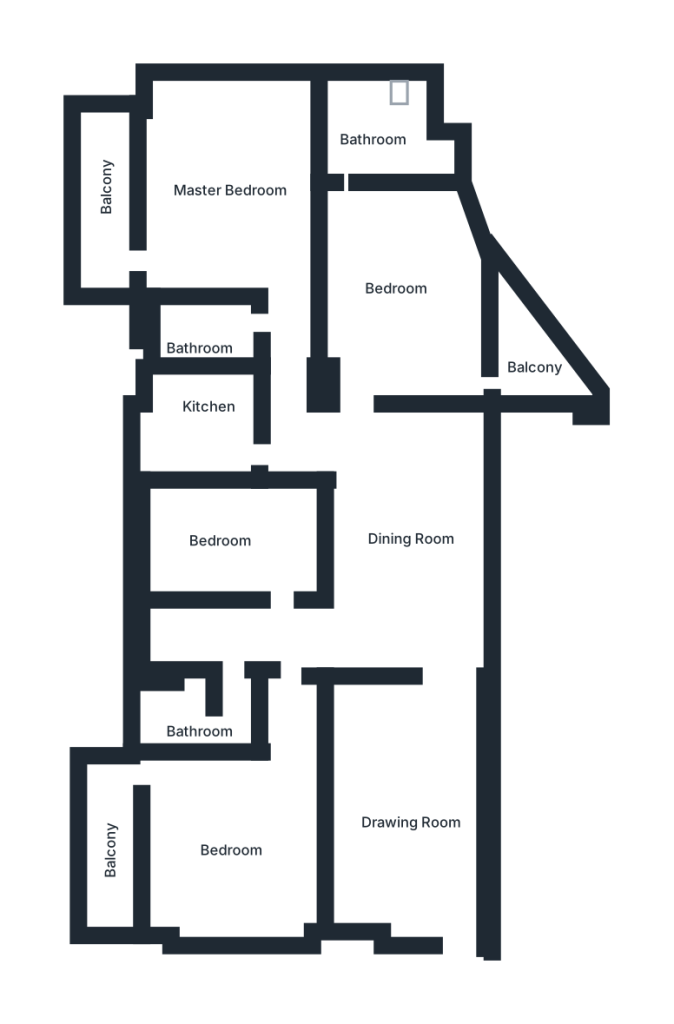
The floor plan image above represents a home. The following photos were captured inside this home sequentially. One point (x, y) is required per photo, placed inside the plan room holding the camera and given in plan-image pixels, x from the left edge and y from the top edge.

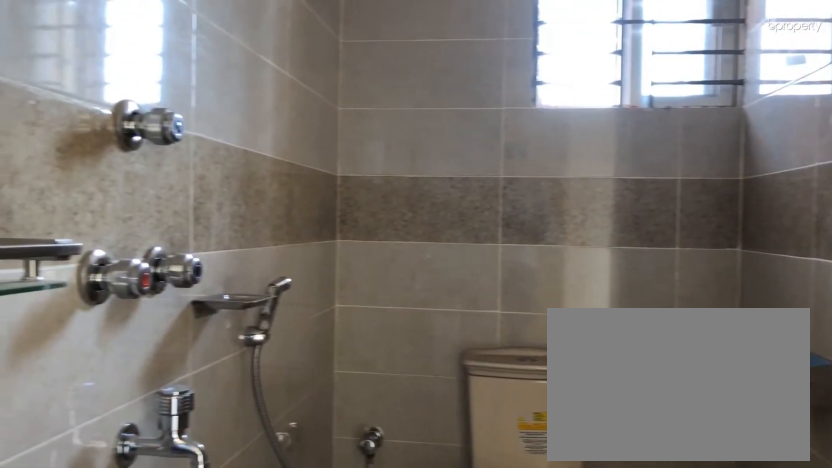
(205, 338)
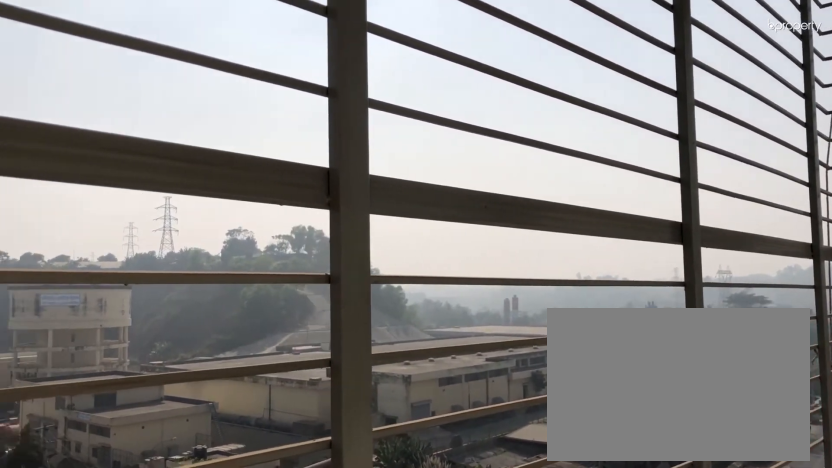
(112, 196)
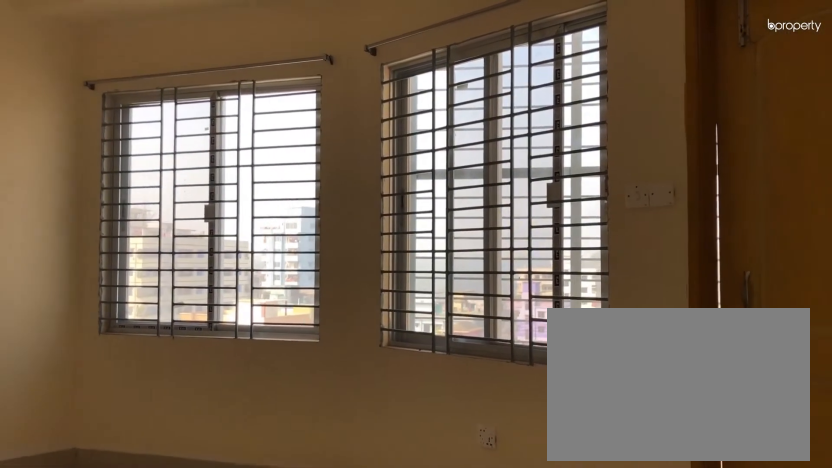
(411, 293)
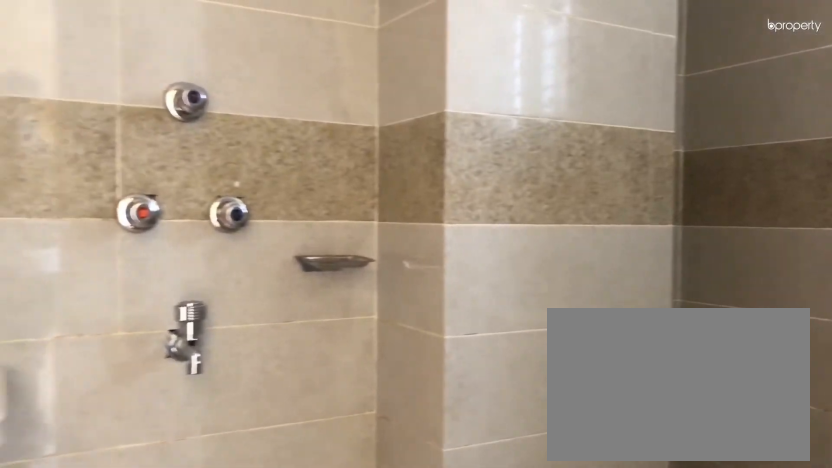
(373, 131)
